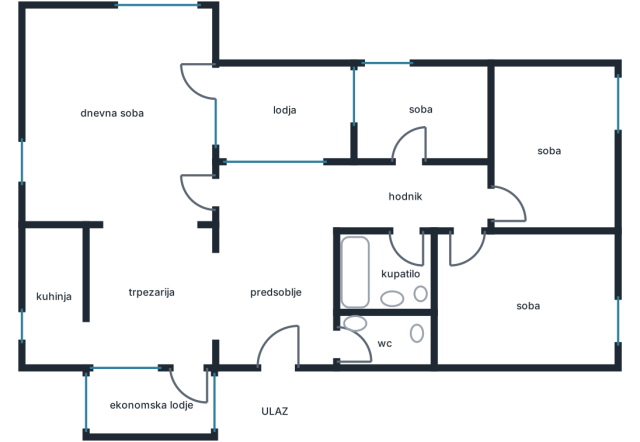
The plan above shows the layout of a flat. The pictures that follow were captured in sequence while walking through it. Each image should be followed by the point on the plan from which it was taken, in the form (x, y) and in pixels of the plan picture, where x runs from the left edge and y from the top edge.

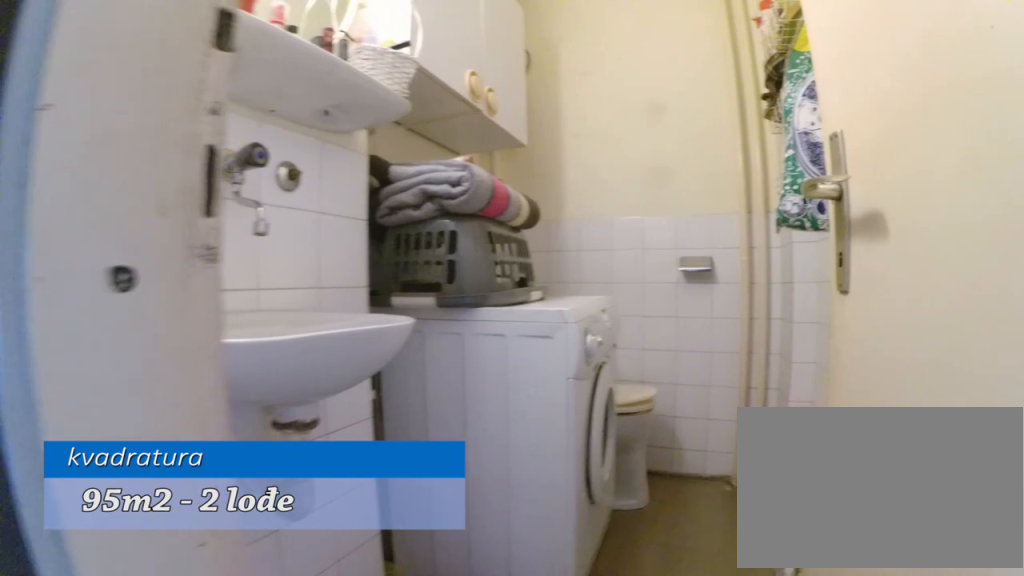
(320, 355)
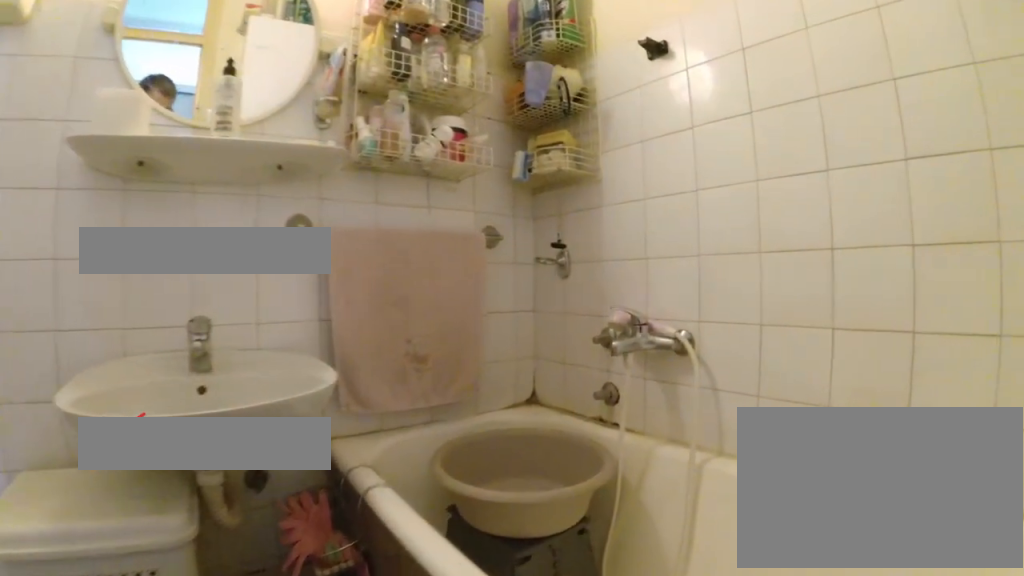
(386, 244)
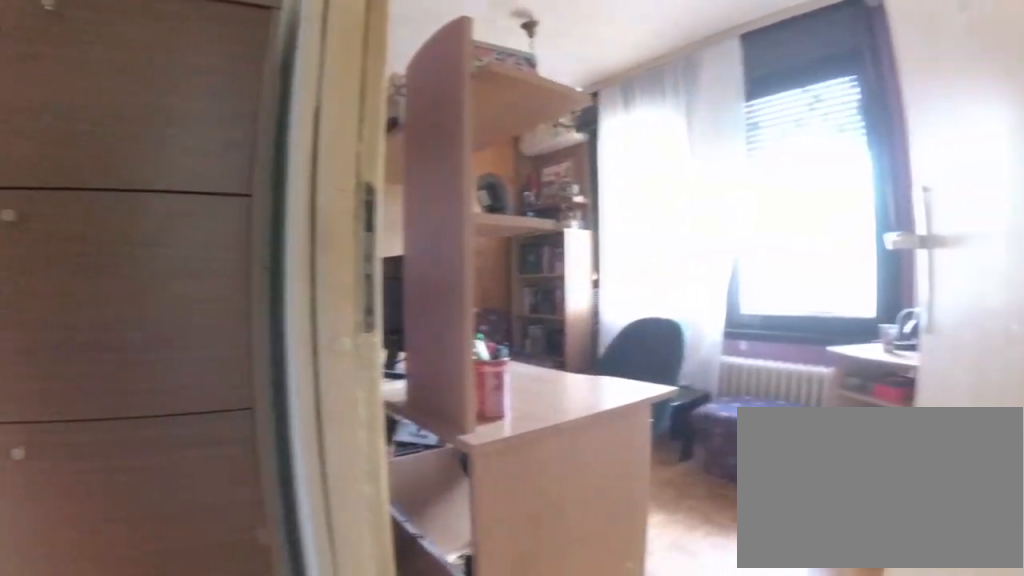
(457, 217)
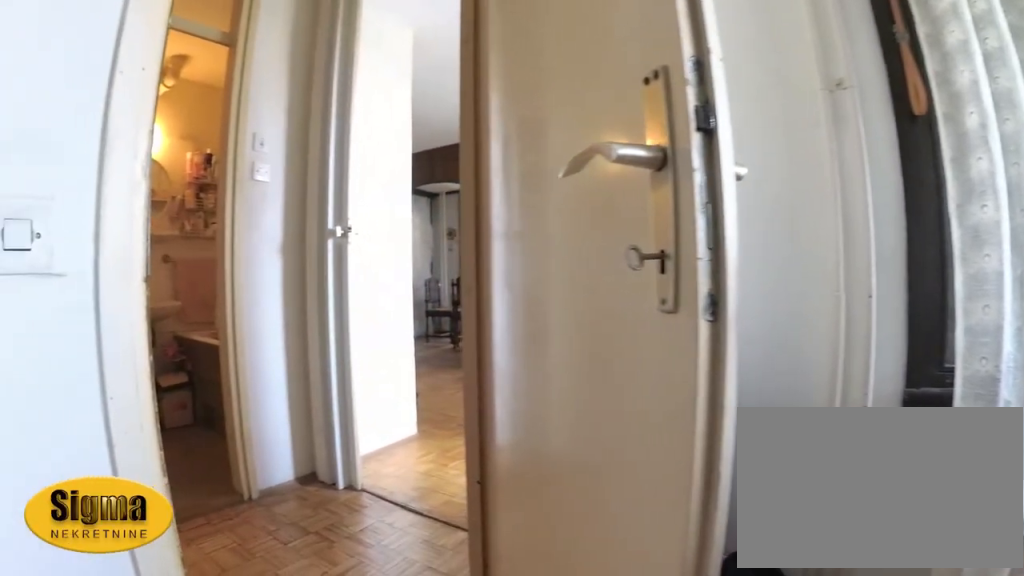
(445, 112)
